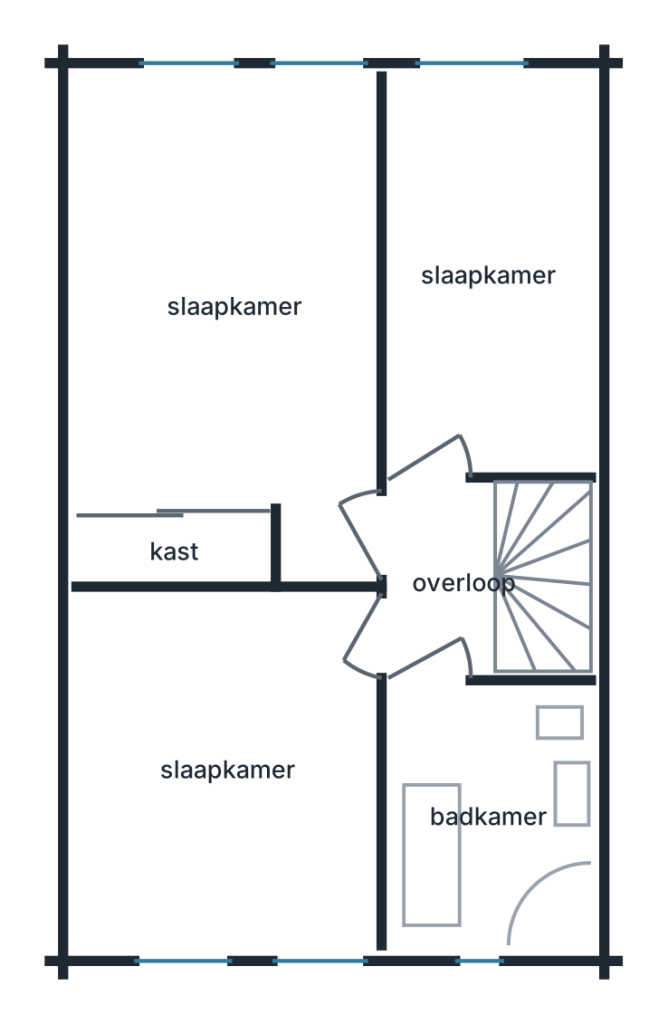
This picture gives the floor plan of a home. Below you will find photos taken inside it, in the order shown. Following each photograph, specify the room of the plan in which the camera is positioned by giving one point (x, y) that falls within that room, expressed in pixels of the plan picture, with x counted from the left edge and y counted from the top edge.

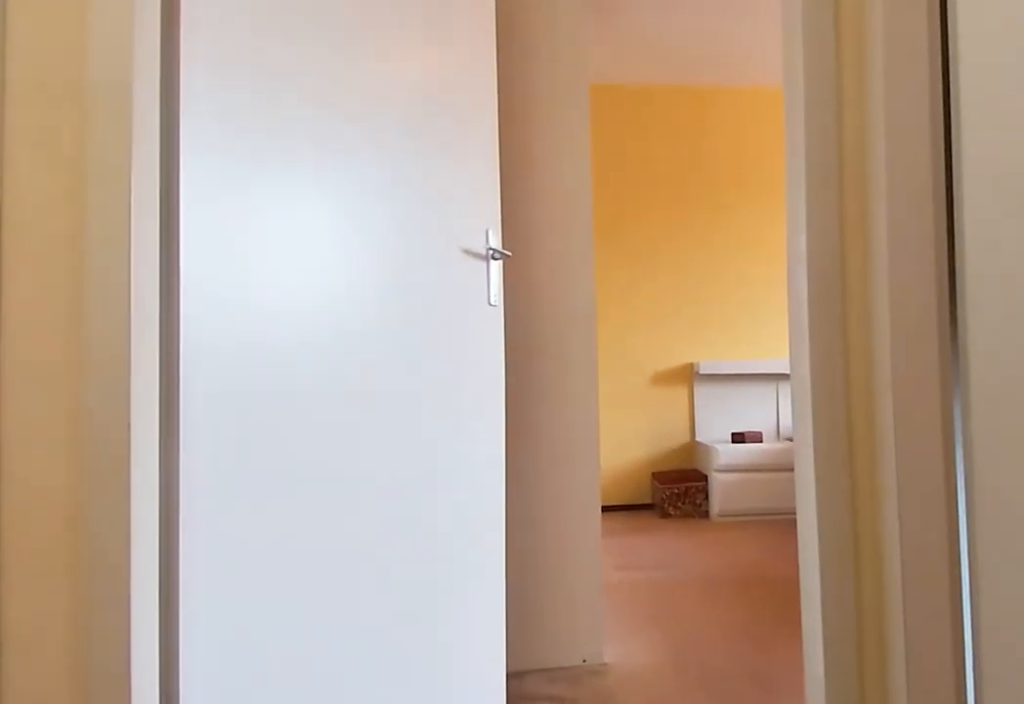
(444, 579)
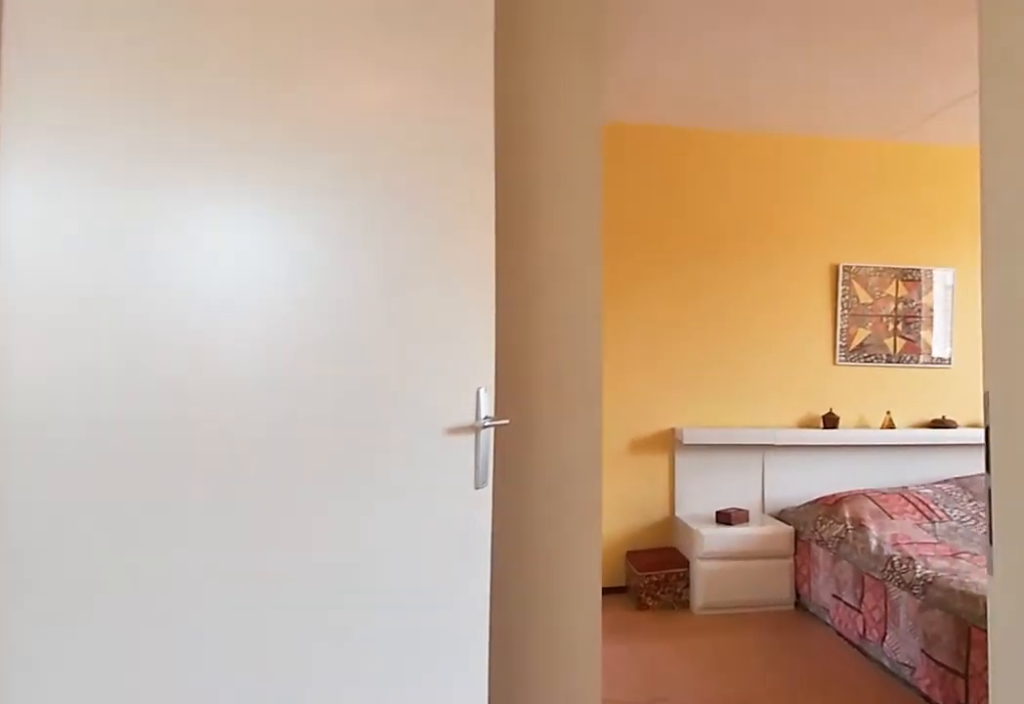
(444, 579)
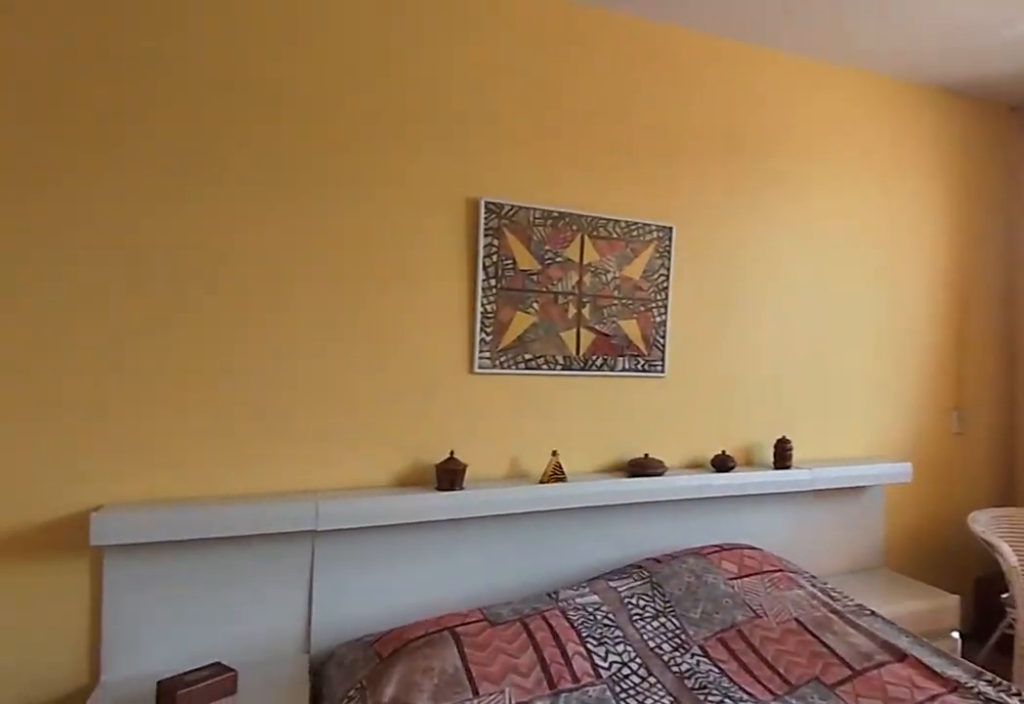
(185, 373)
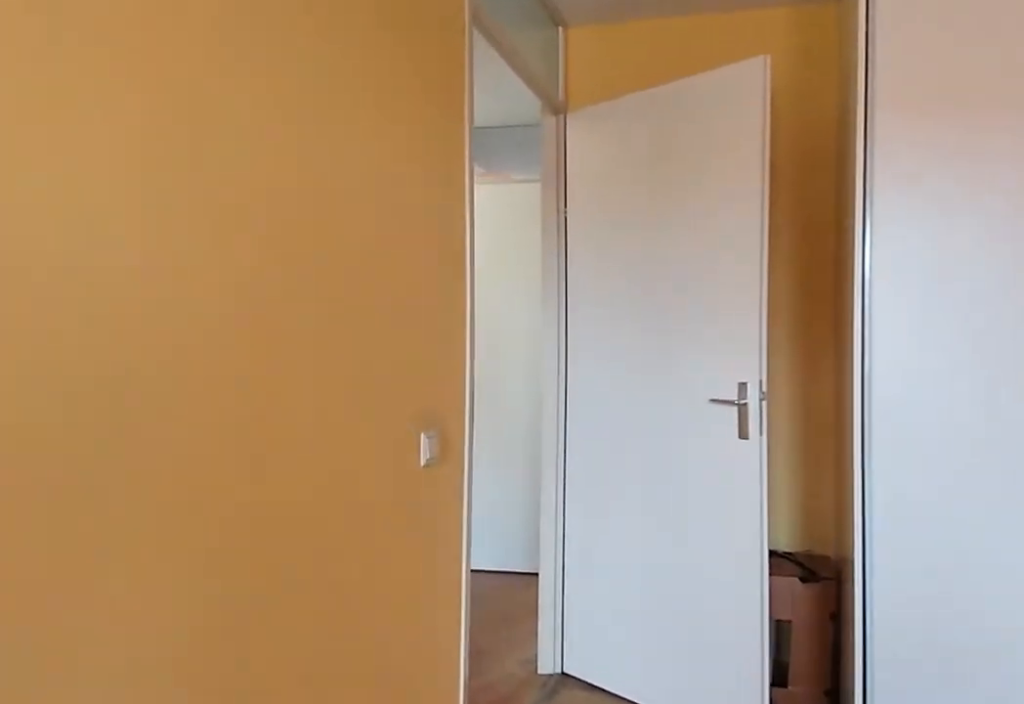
(185, 373)
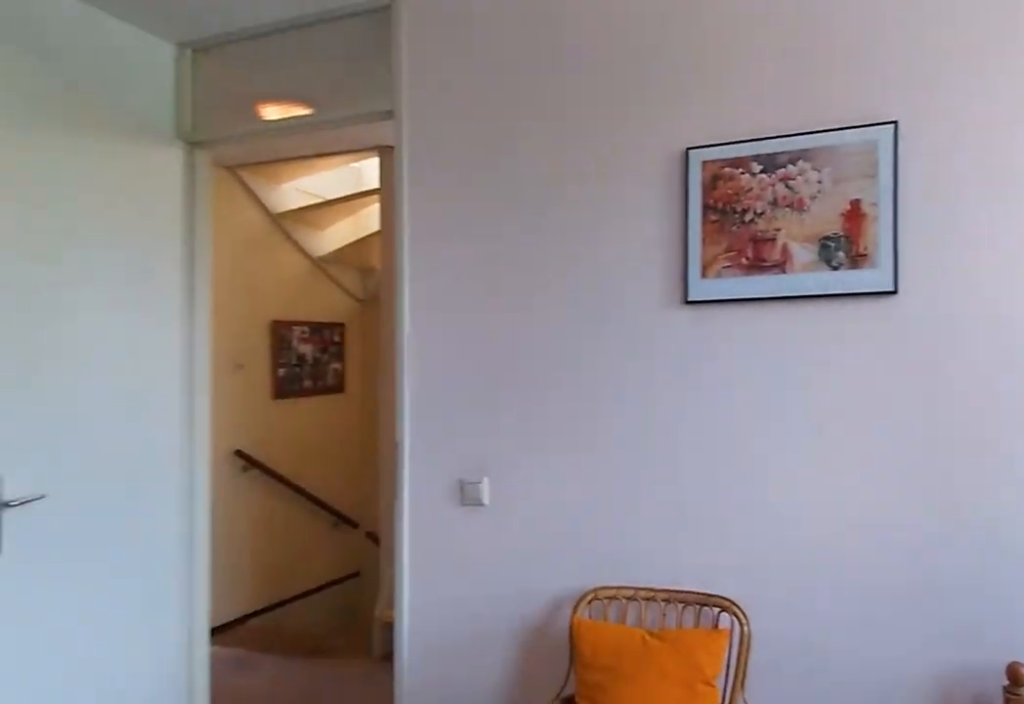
(228, 771)
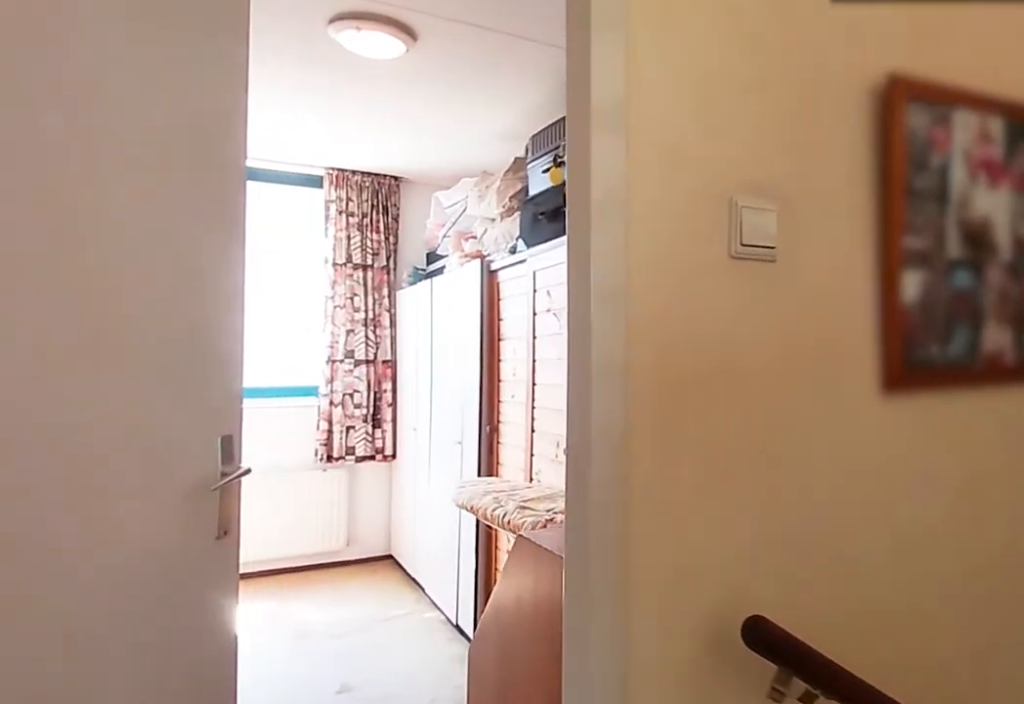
(444, 579)
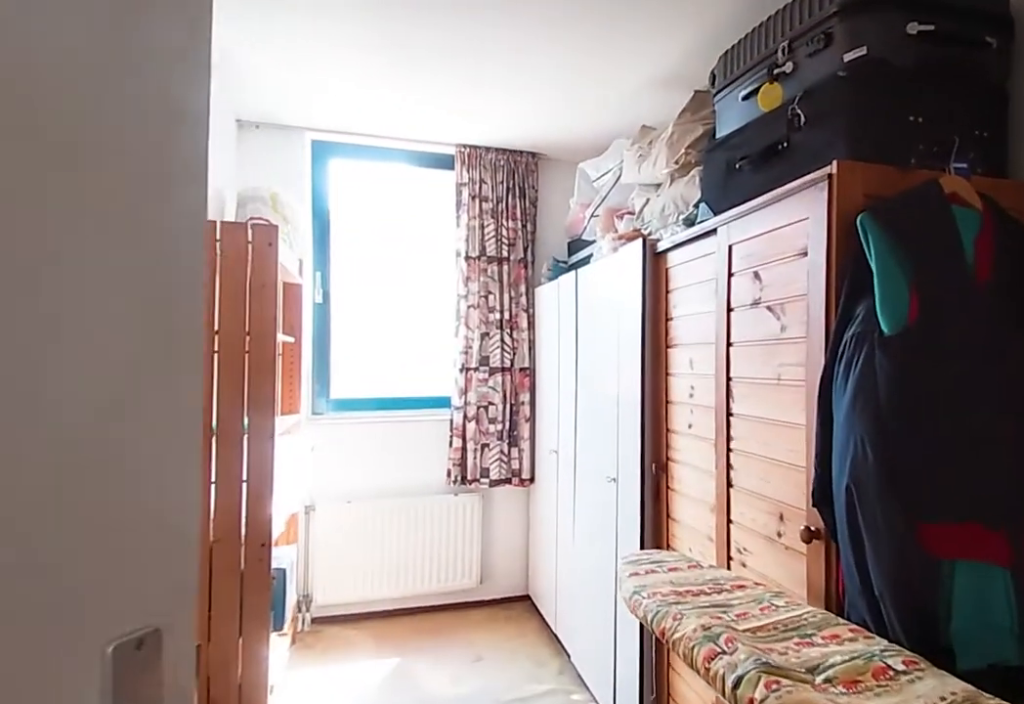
(488, 273)
